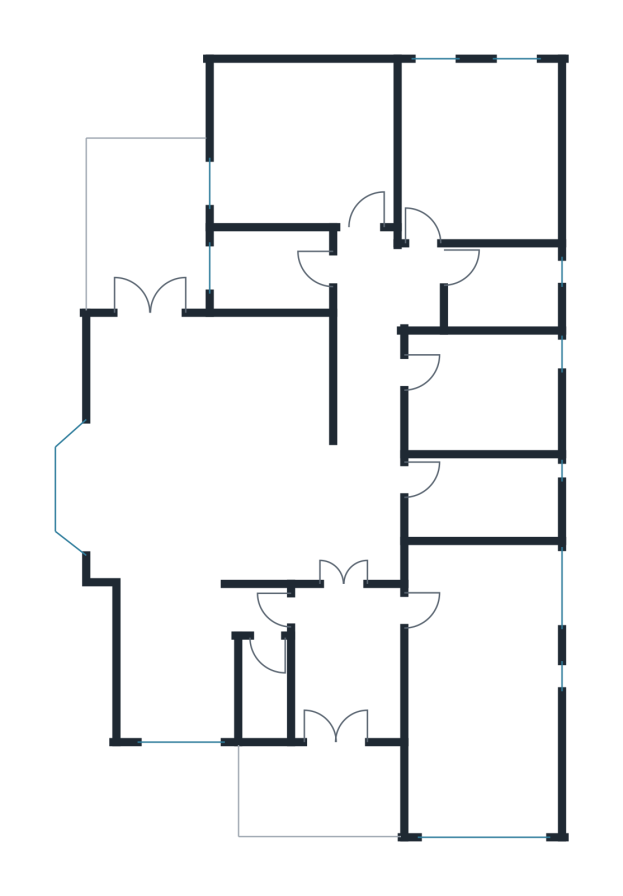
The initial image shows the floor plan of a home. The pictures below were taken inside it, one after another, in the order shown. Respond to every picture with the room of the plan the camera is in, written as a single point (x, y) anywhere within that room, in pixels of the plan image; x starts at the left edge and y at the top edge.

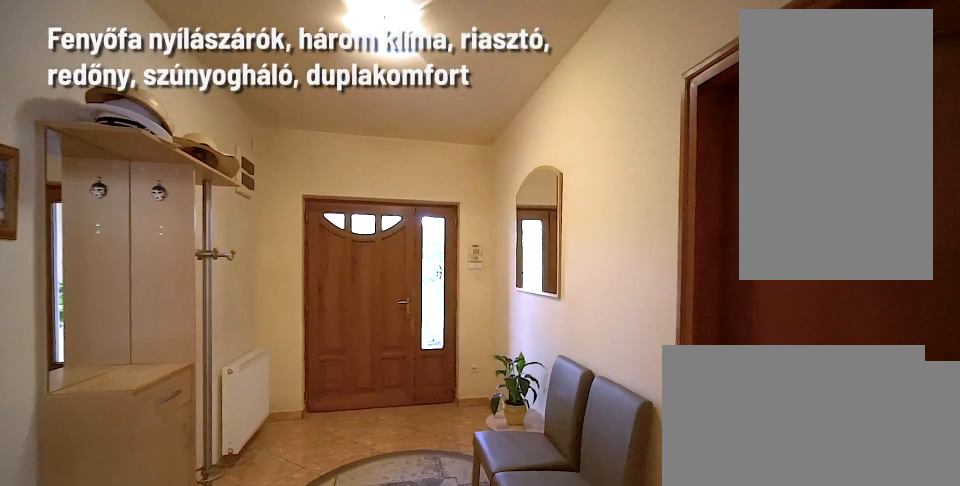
(345, 662)
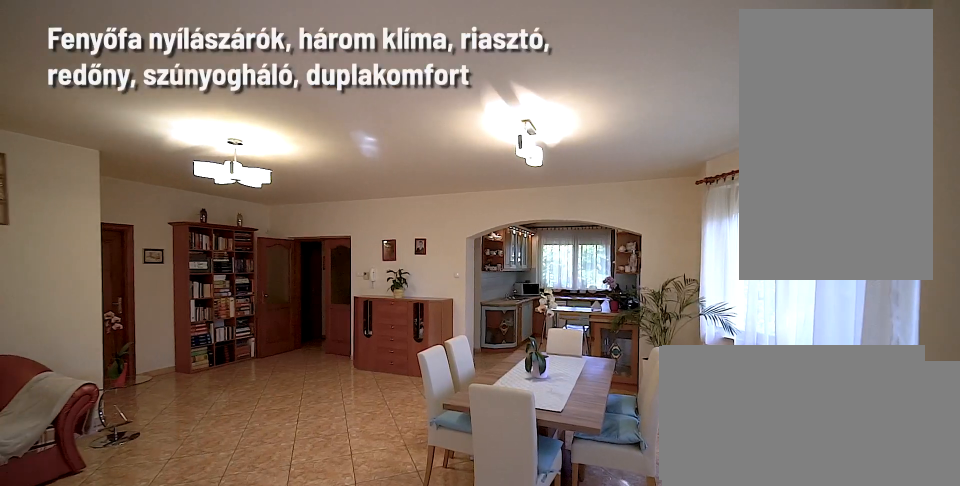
(203, 465)
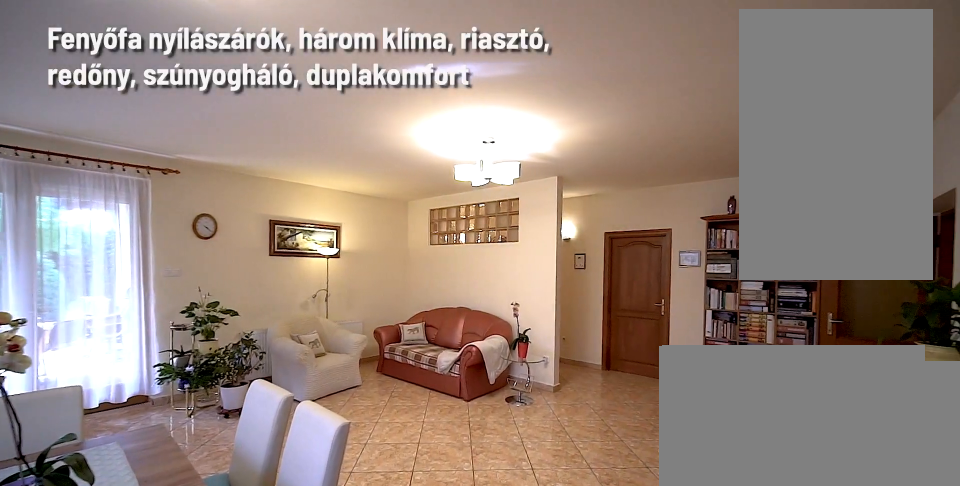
(202, 464)
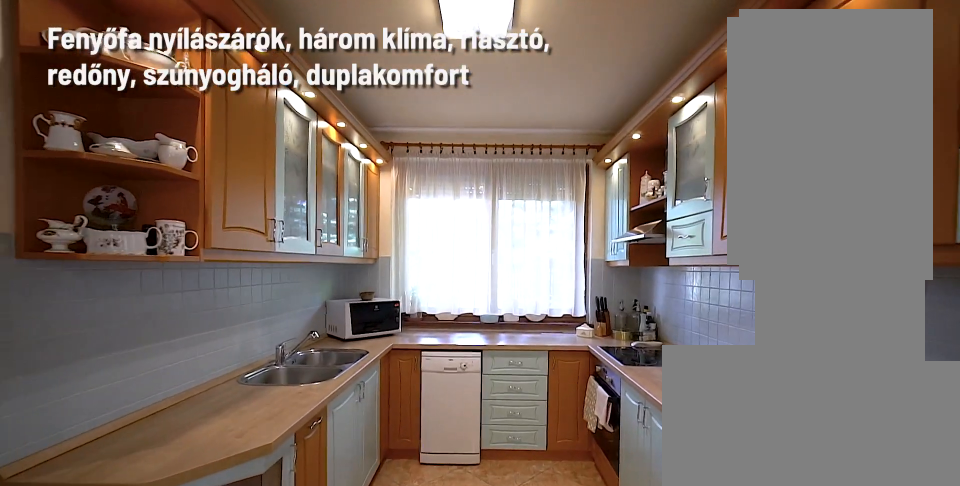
(180, 661)
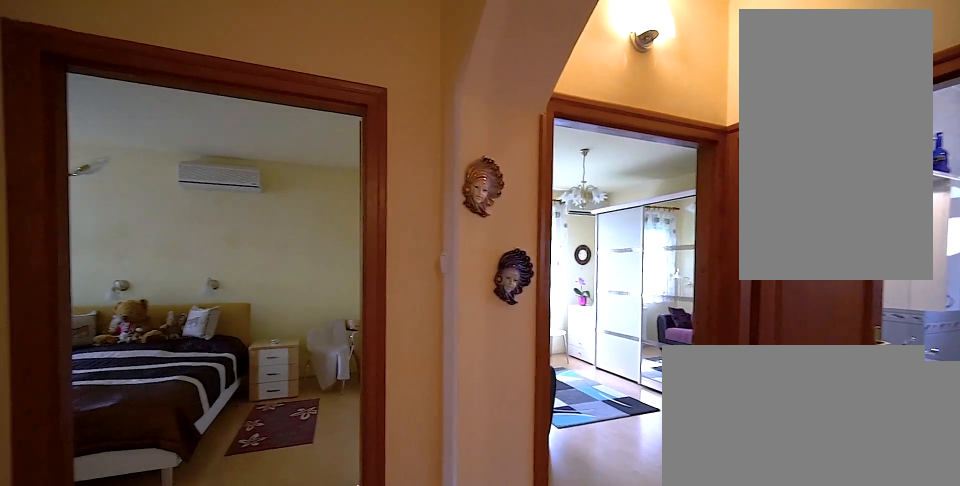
(370, 398)
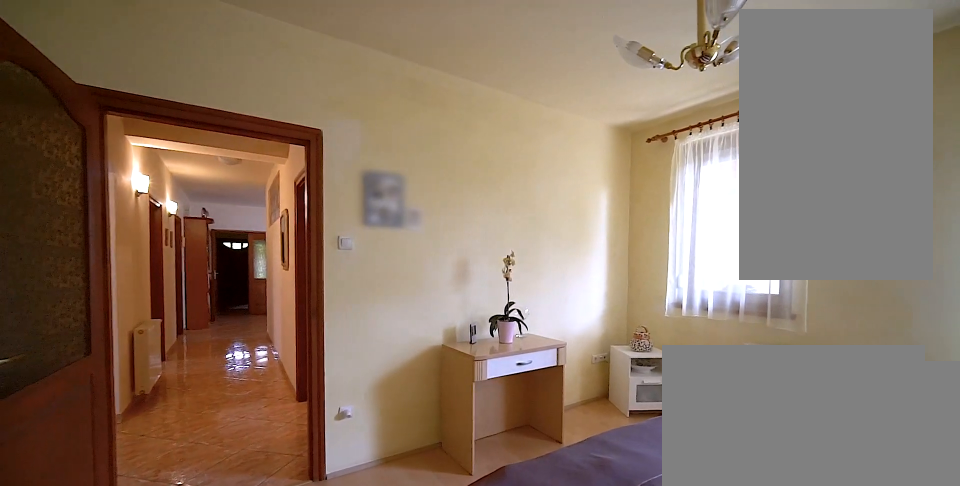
(308, 154)
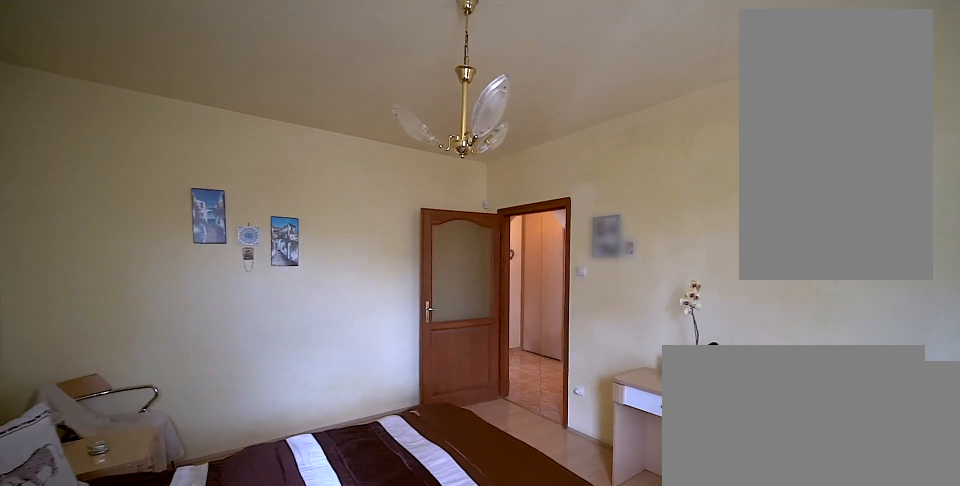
(308, 154)
